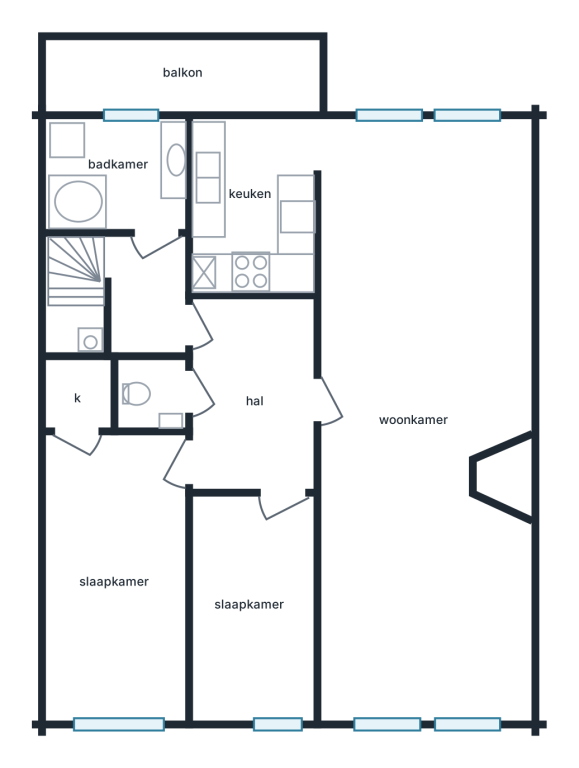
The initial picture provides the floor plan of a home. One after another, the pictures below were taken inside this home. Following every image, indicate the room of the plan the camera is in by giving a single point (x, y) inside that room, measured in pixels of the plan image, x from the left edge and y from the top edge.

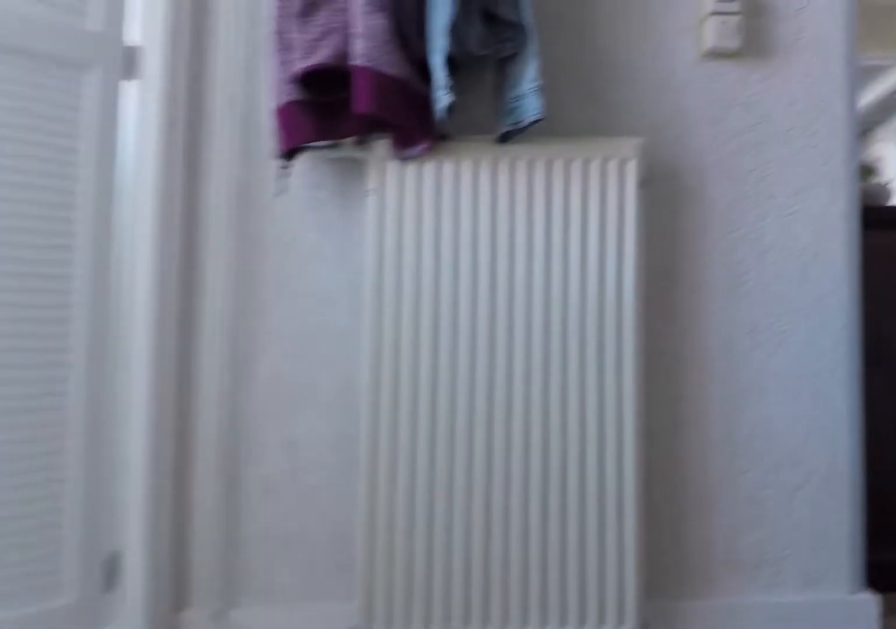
(147, 293)
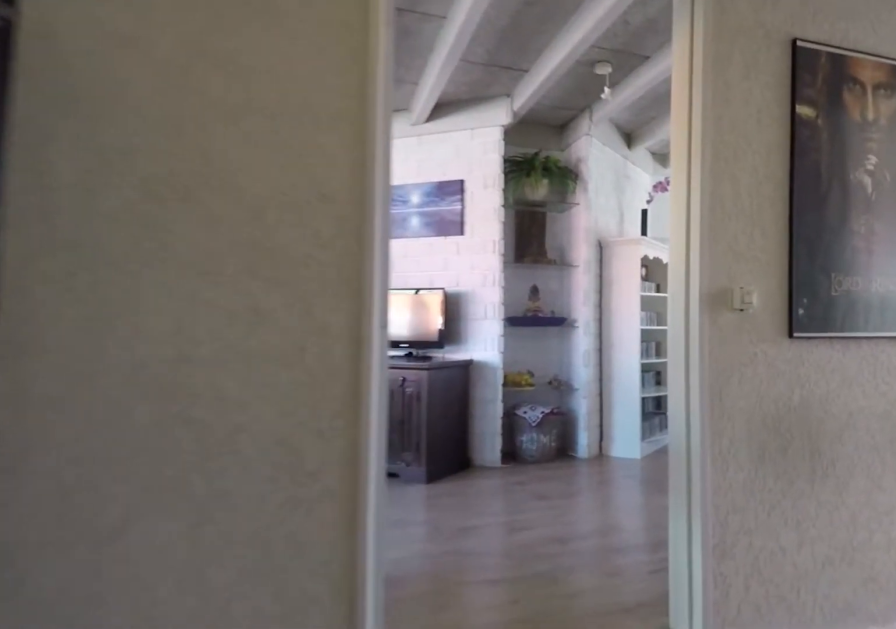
(253, 395)
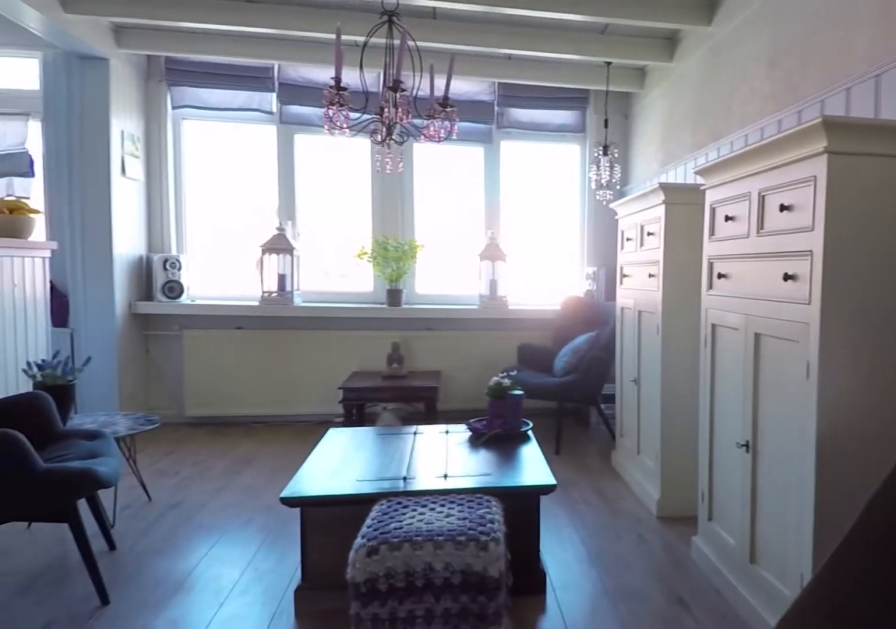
(426, 441)
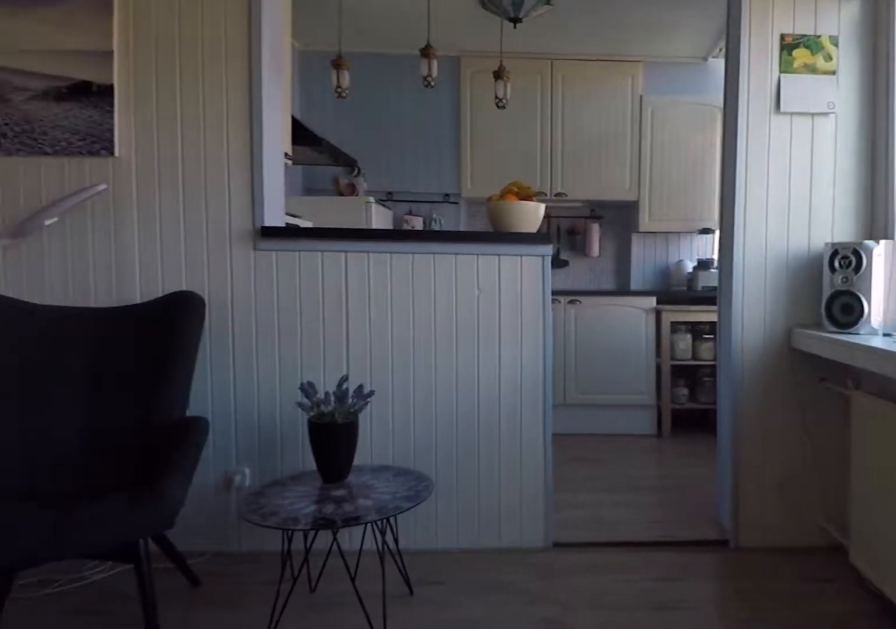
(419, 420)
